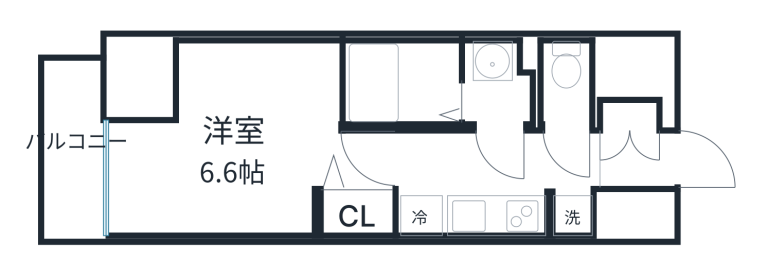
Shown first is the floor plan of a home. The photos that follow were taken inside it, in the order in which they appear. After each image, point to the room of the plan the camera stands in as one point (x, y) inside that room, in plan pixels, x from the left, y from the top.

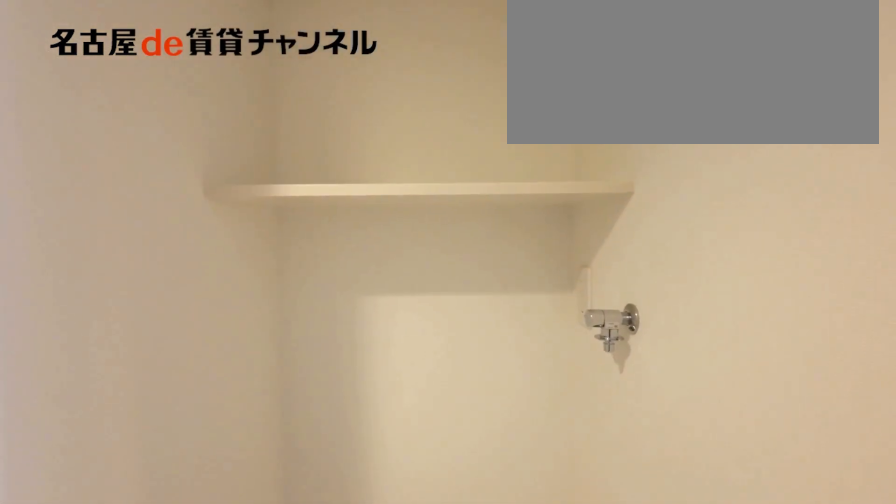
(570, 214)
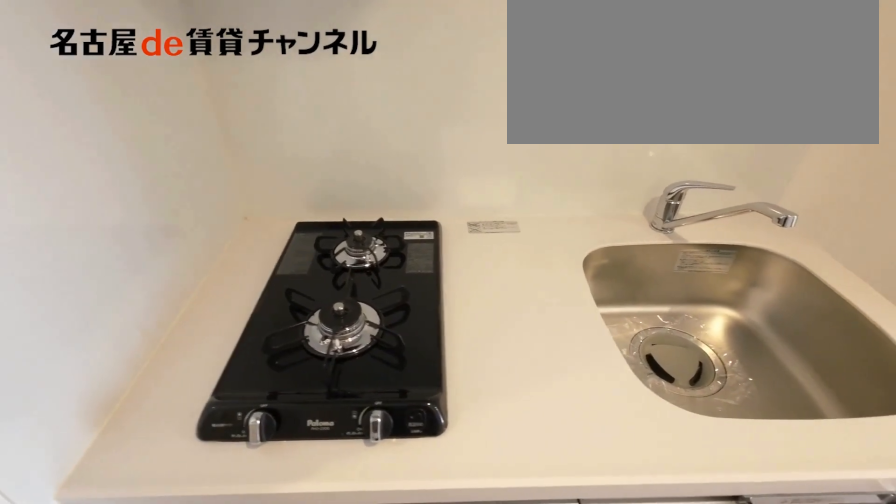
(472, 212)
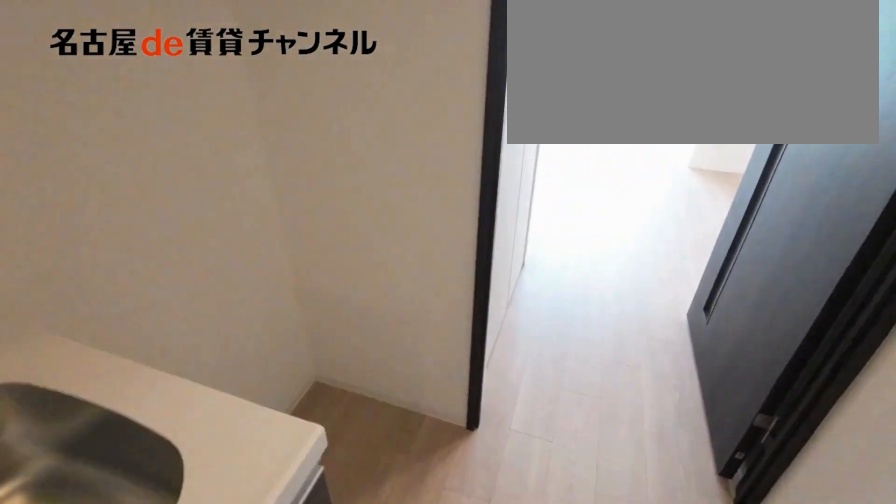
(472, 212)
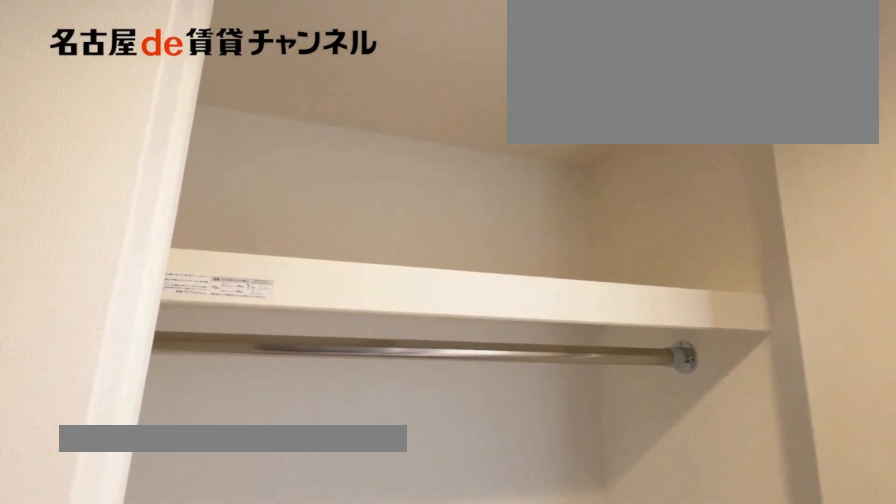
(354, 213)
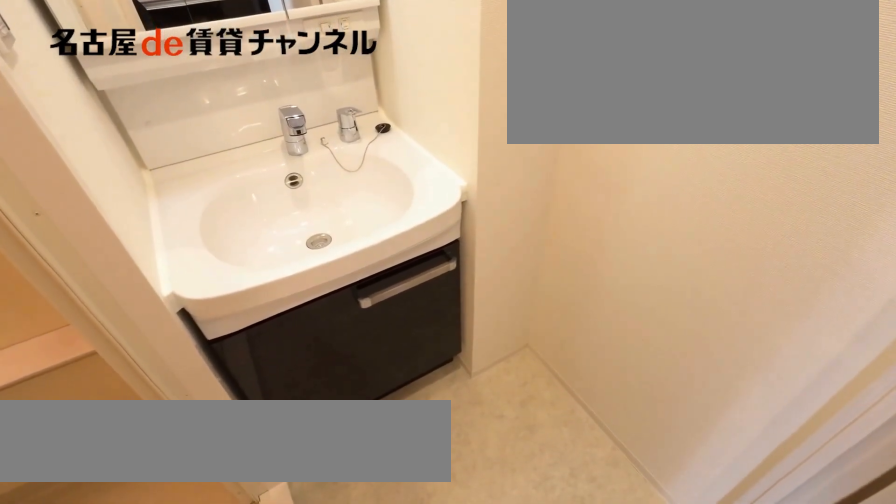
(499, 84)
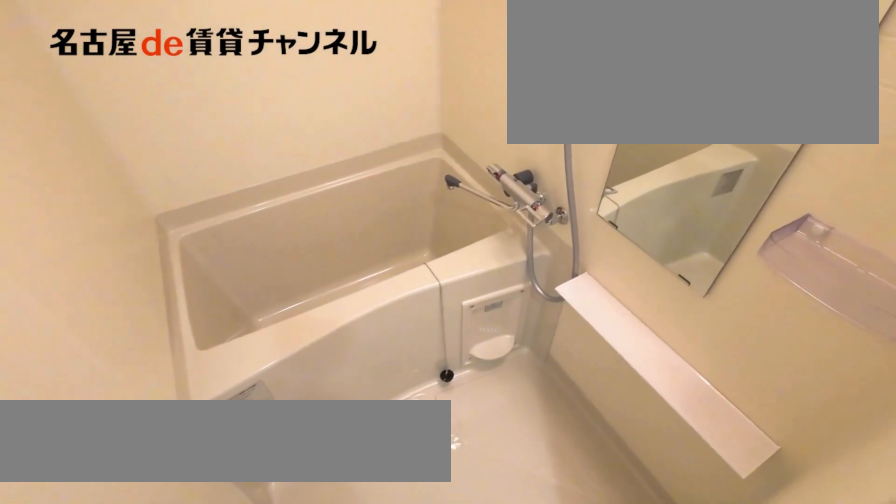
(402, 83)
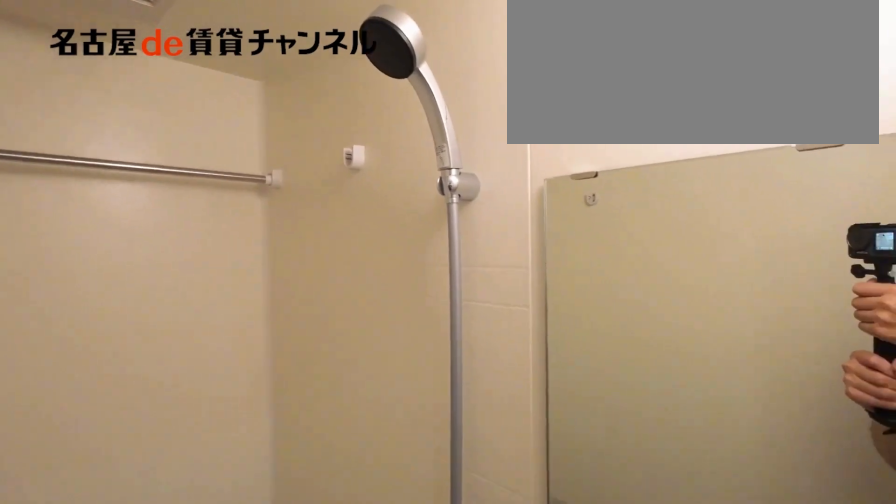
(402, 83)
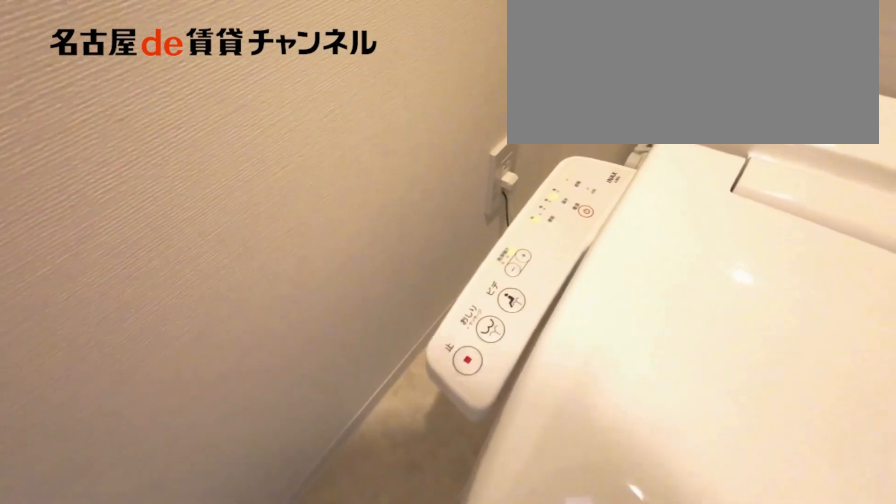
(563, 83)
